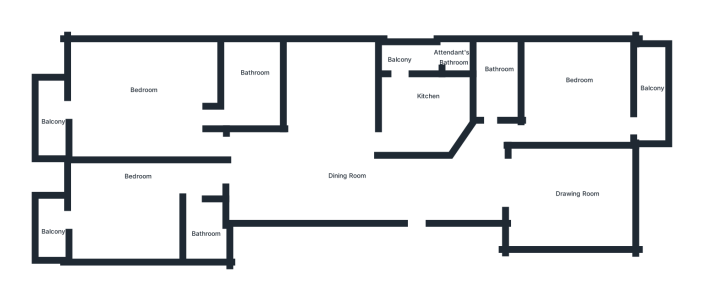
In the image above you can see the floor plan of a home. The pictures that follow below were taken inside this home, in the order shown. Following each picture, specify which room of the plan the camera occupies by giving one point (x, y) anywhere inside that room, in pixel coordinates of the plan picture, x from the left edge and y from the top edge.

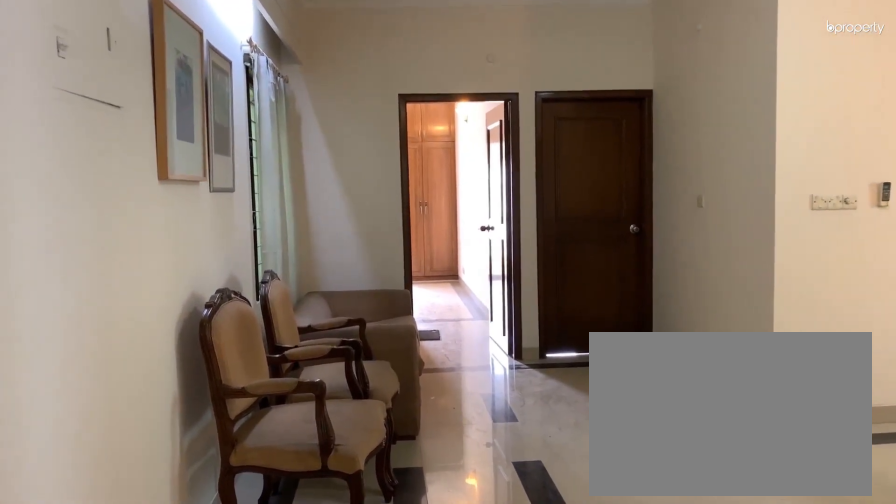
(329, 172)
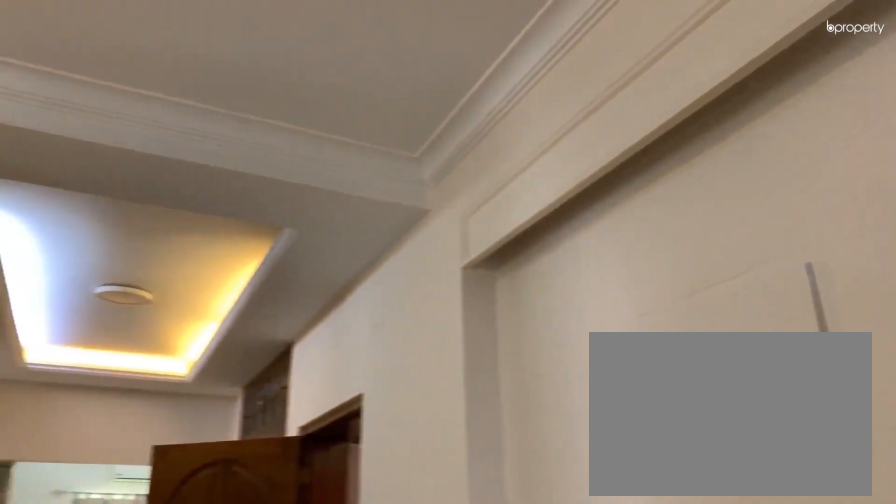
(343, 177)
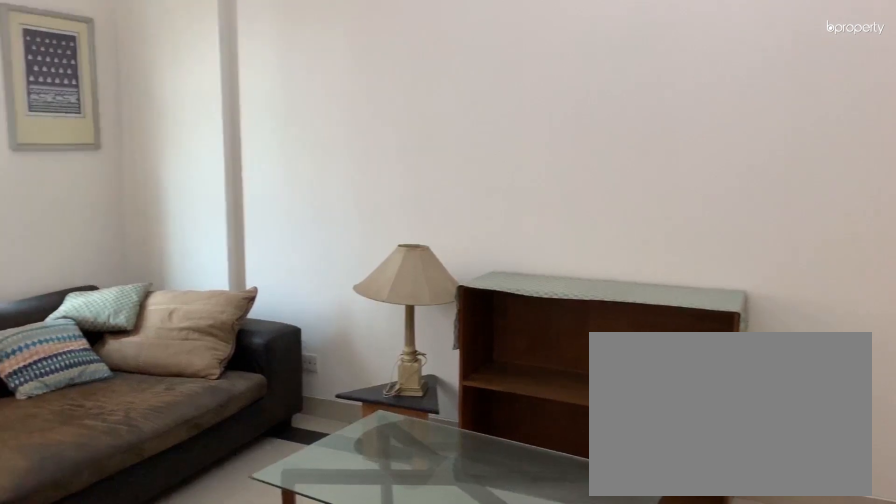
(574, 199)
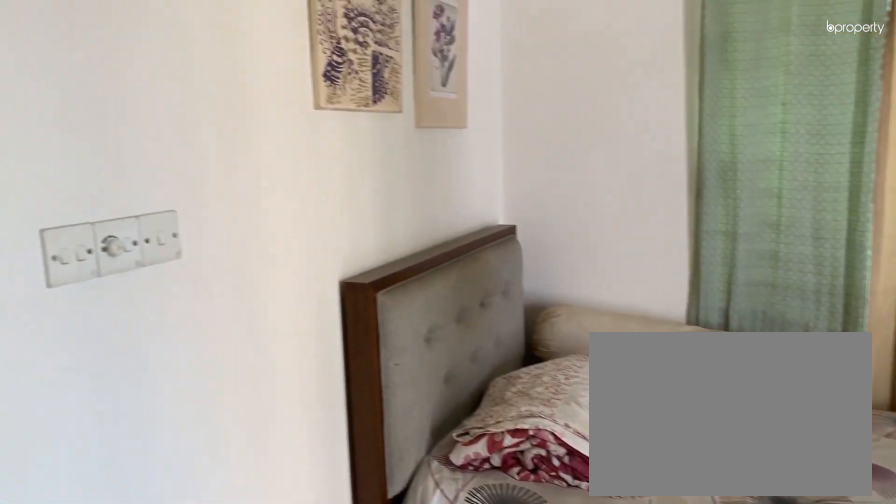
(585, 100)
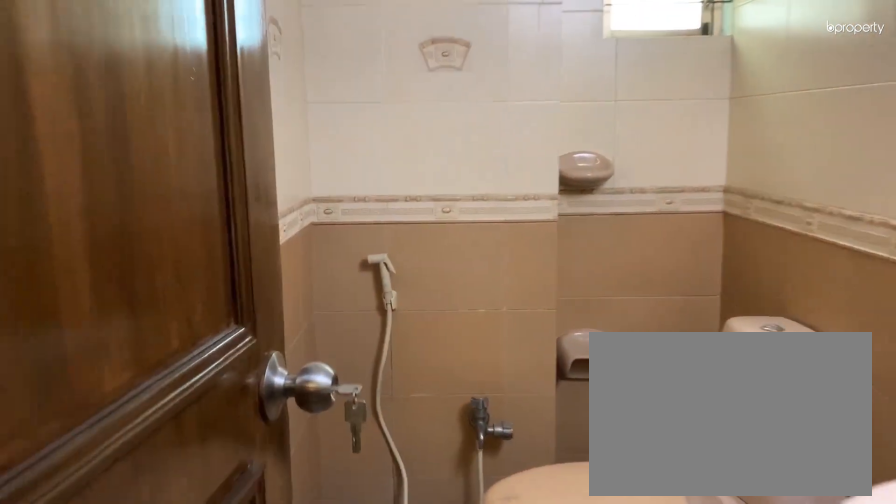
(497, 89)
